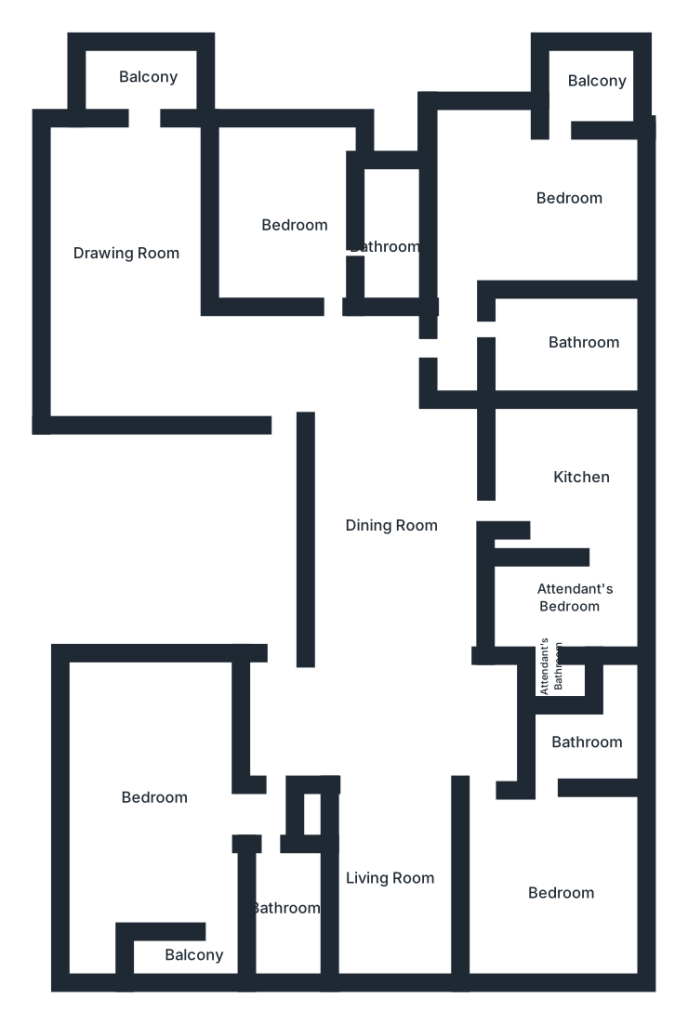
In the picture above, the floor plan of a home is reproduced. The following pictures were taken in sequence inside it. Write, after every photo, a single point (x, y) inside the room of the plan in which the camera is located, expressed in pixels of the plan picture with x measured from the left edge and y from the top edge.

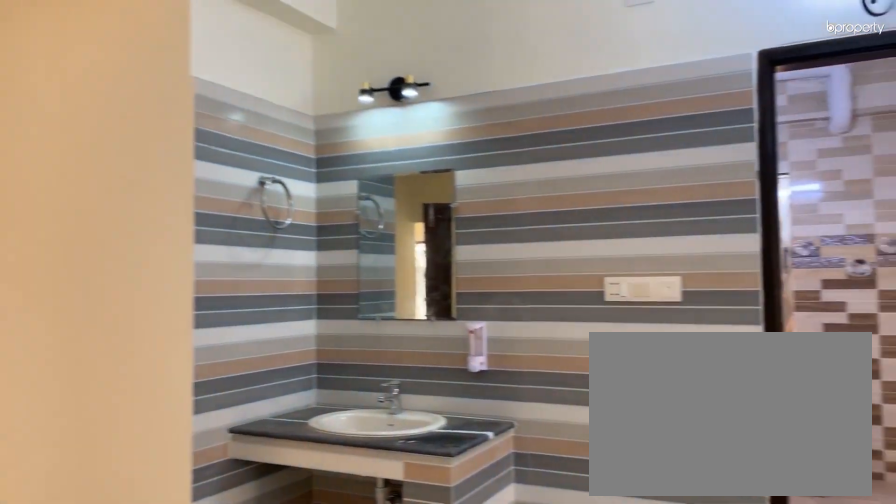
(391, 541)
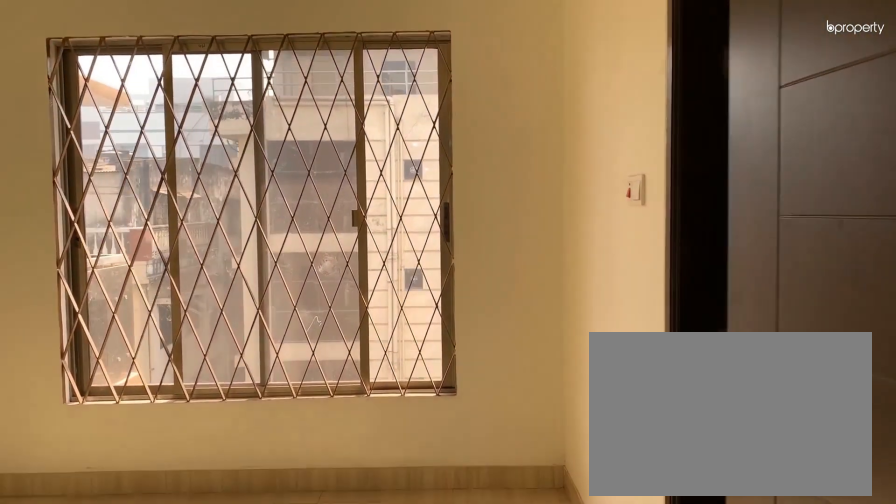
(290, 220)
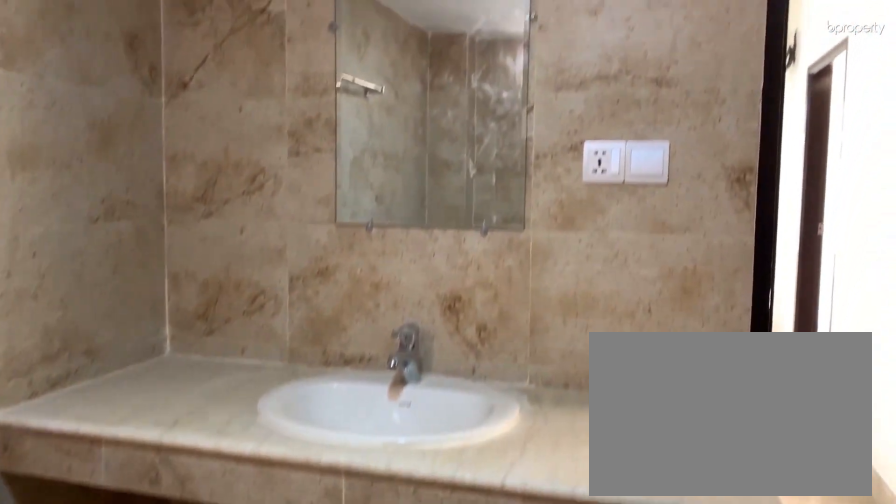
(554, 327)
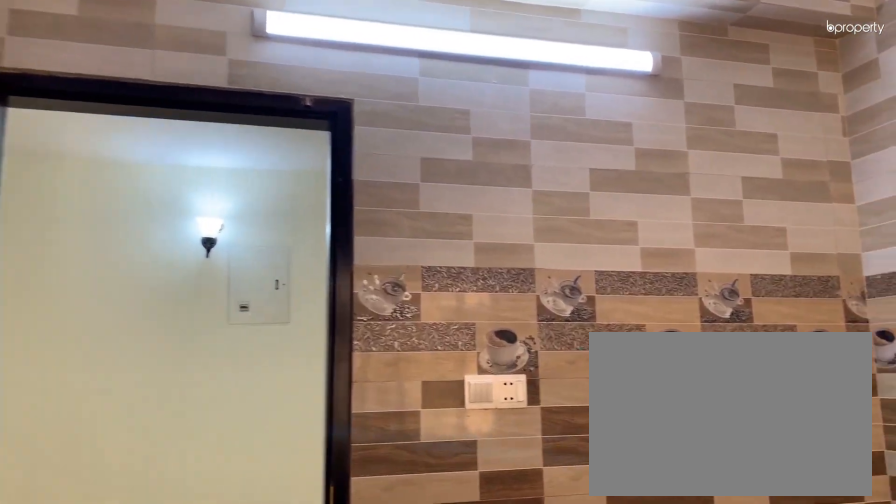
(537, 503)
